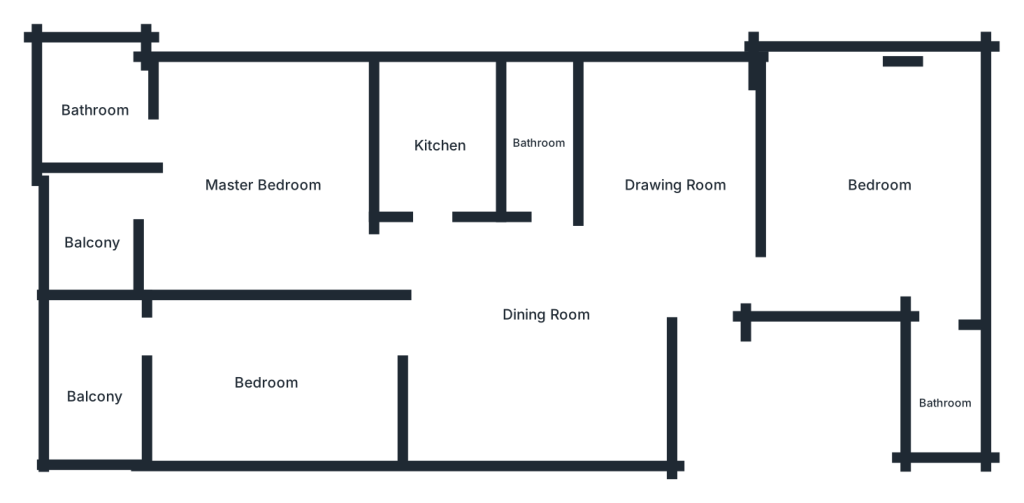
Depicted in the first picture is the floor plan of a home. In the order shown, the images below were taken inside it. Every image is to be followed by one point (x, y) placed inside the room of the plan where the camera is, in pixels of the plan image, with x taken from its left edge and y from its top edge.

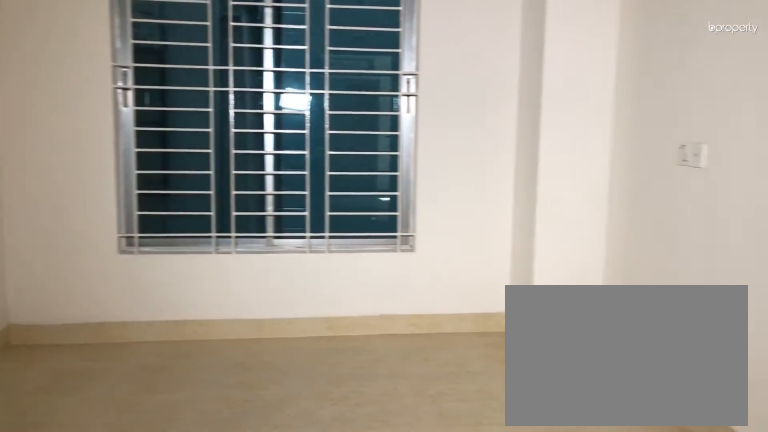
(689, 218)
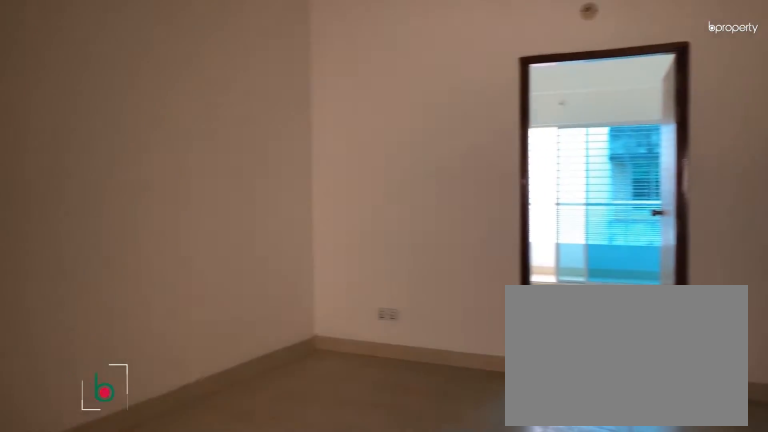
(547, 327)
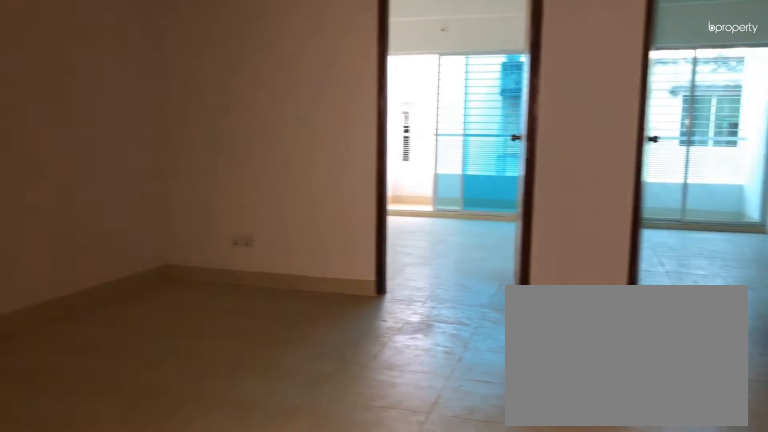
(547, 327)
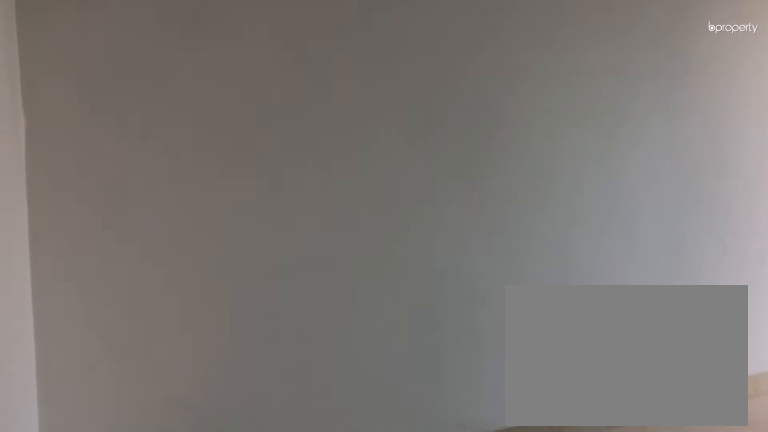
(270, 386)
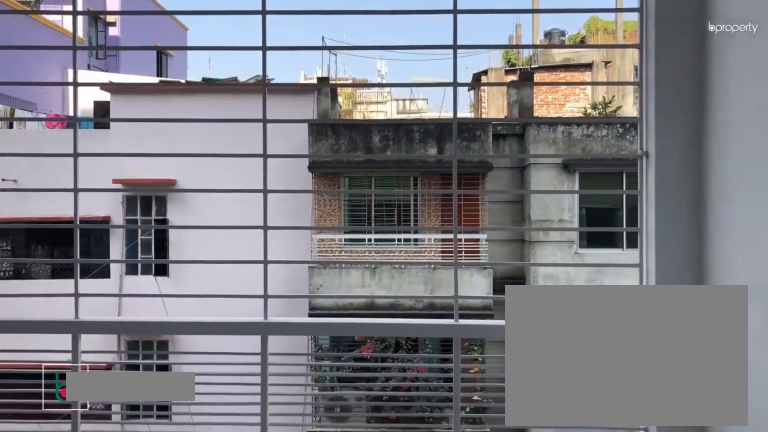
(102, 386)
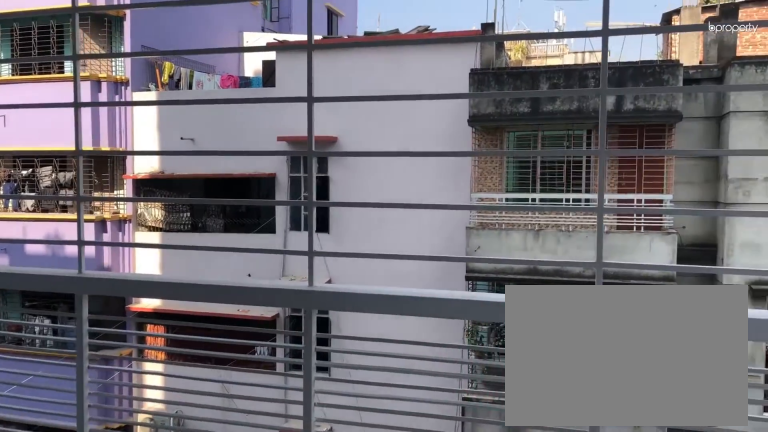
(102, 386)
